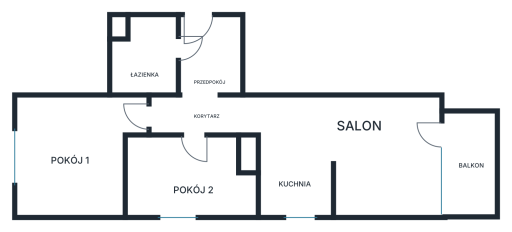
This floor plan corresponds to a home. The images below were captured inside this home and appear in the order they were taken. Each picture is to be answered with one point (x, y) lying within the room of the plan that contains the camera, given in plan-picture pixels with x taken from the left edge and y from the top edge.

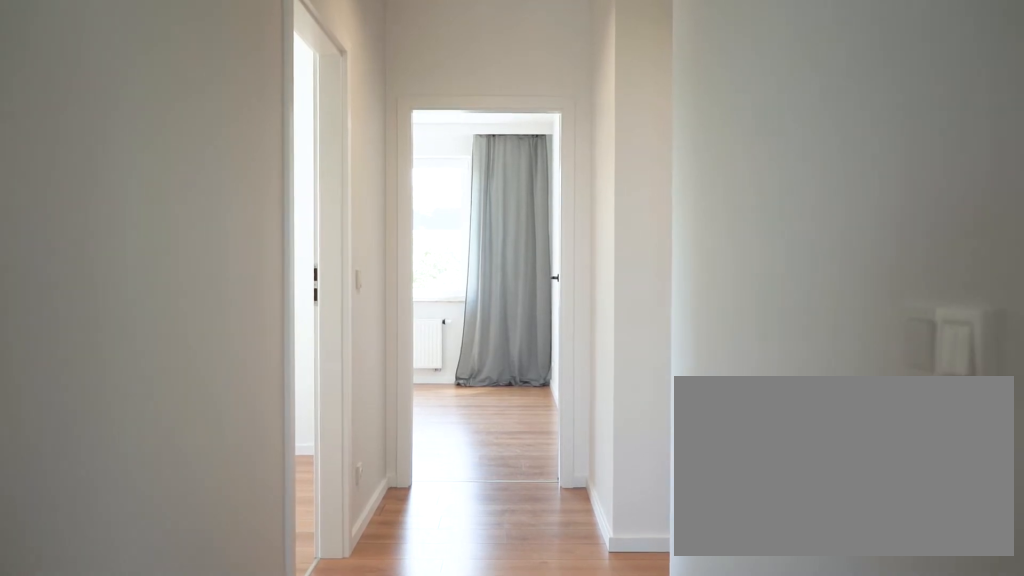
(204, 115)
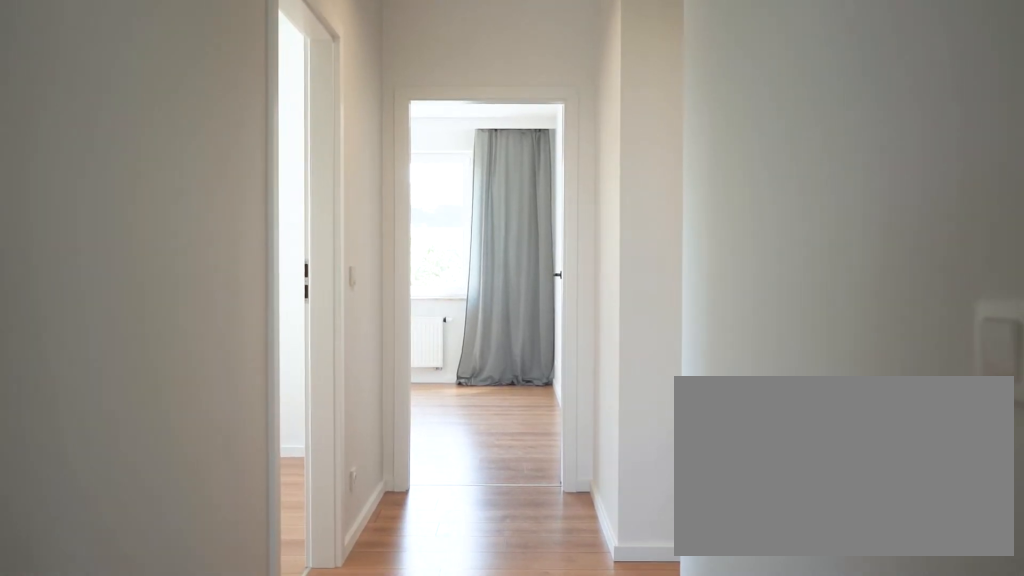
(204, 115)
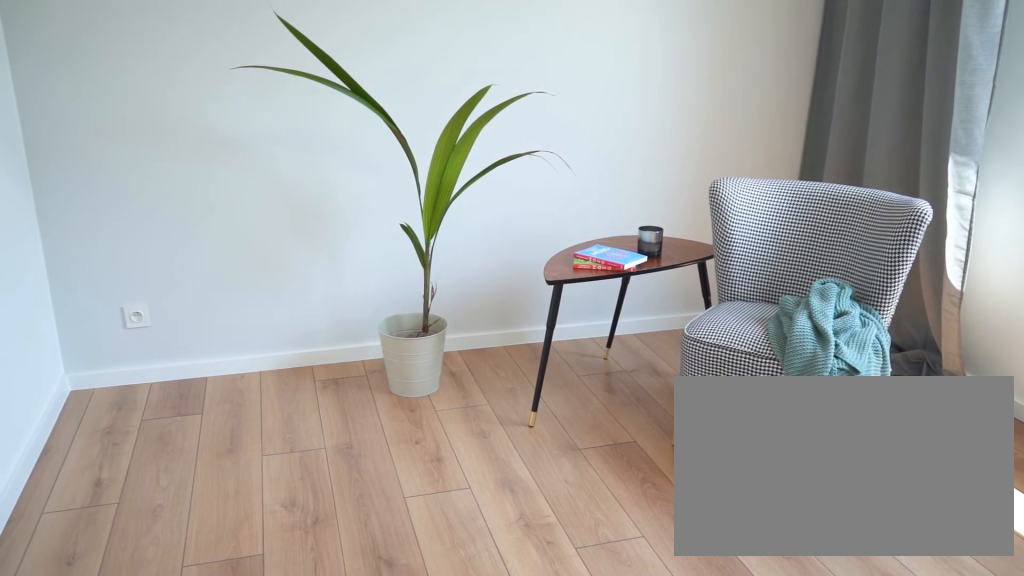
(78, 157)
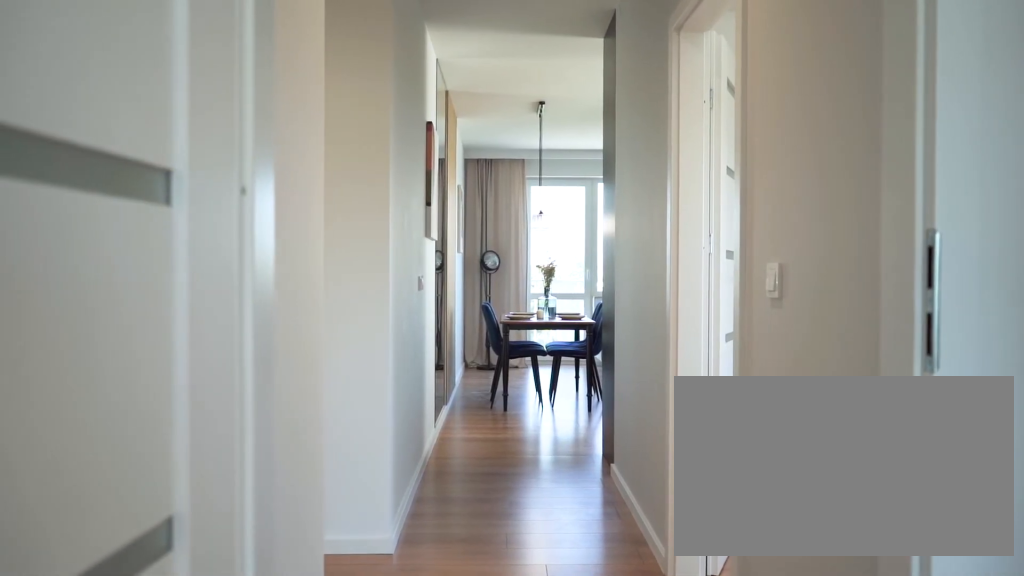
(204, 115)
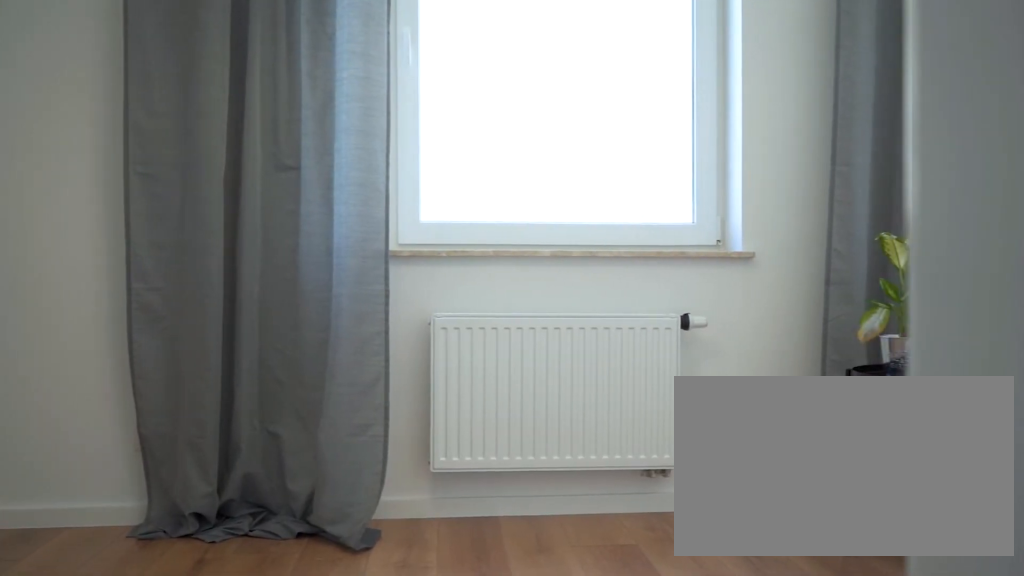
(210, 184)
